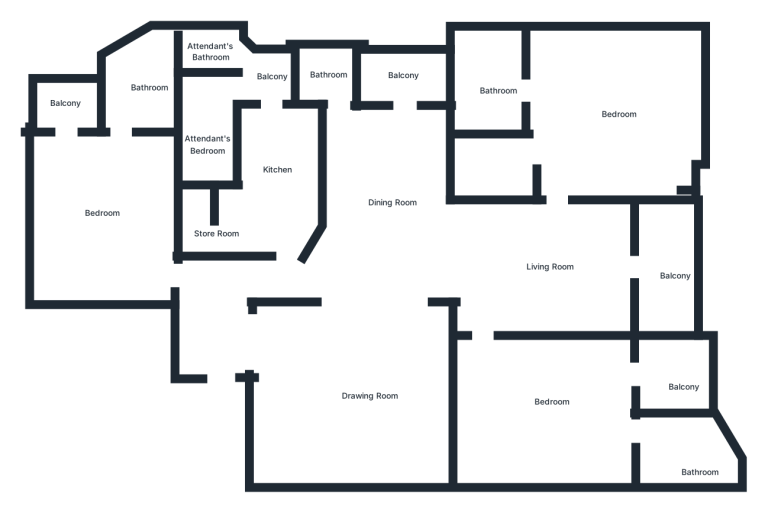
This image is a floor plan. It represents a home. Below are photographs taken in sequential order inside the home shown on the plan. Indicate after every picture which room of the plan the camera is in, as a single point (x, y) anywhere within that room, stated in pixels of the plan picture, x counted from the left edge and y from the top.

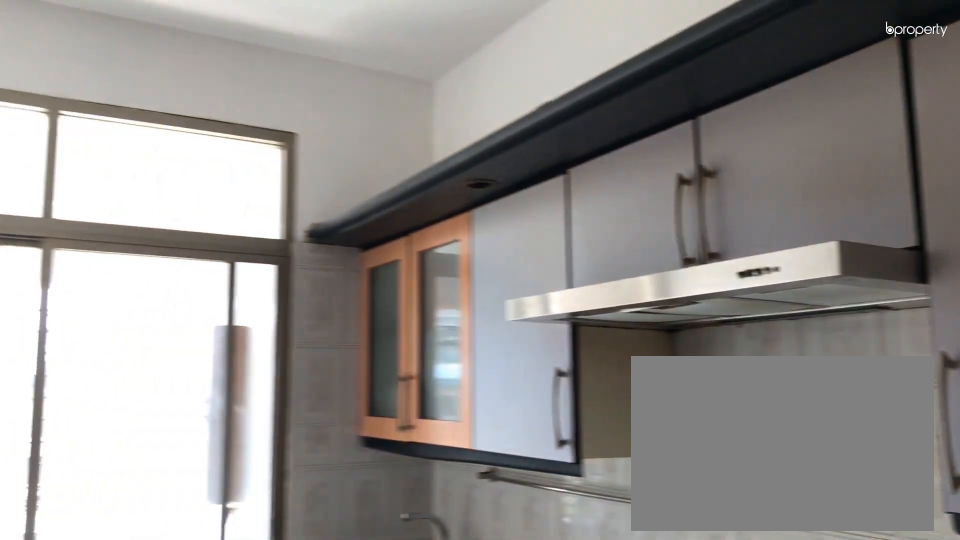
(284, 189)
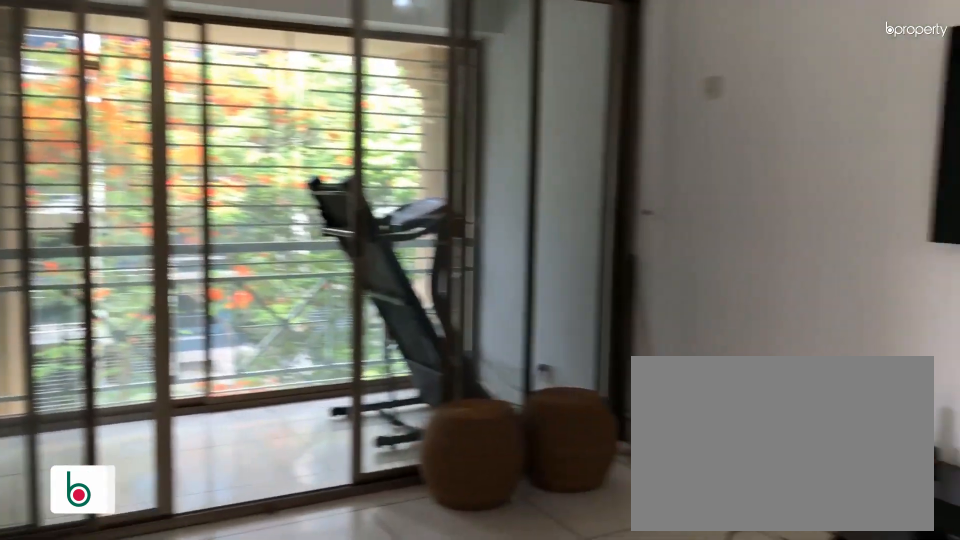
(551, 261)
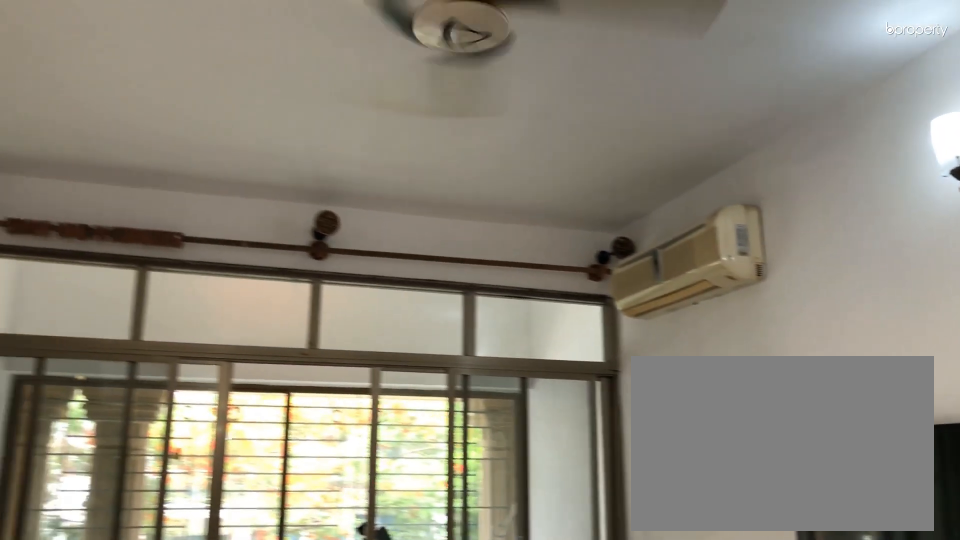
(562, 268)
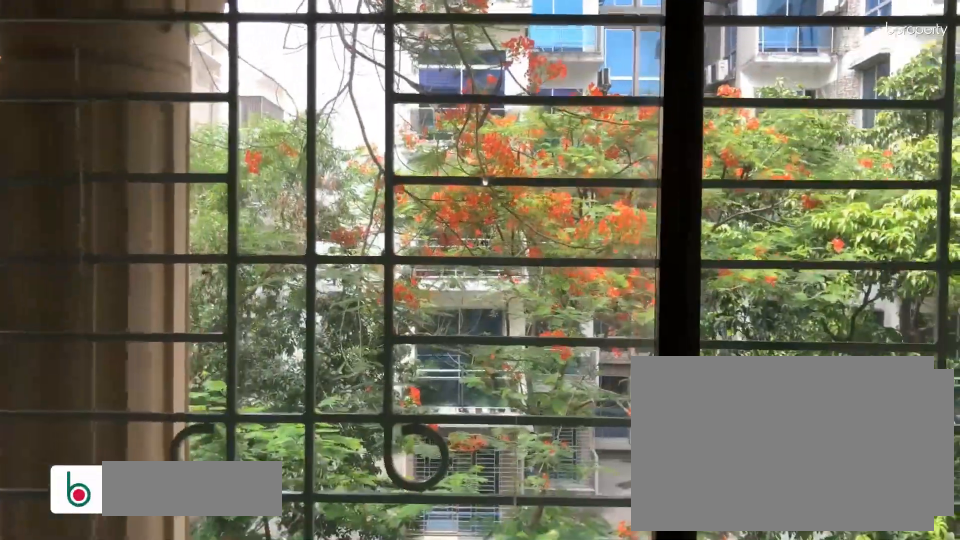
(667, 261)
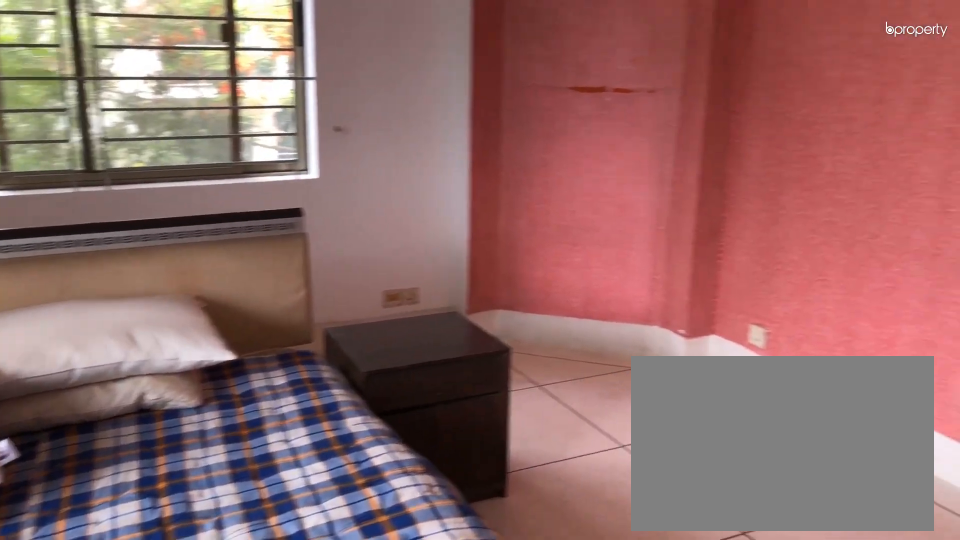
(587, 92)
